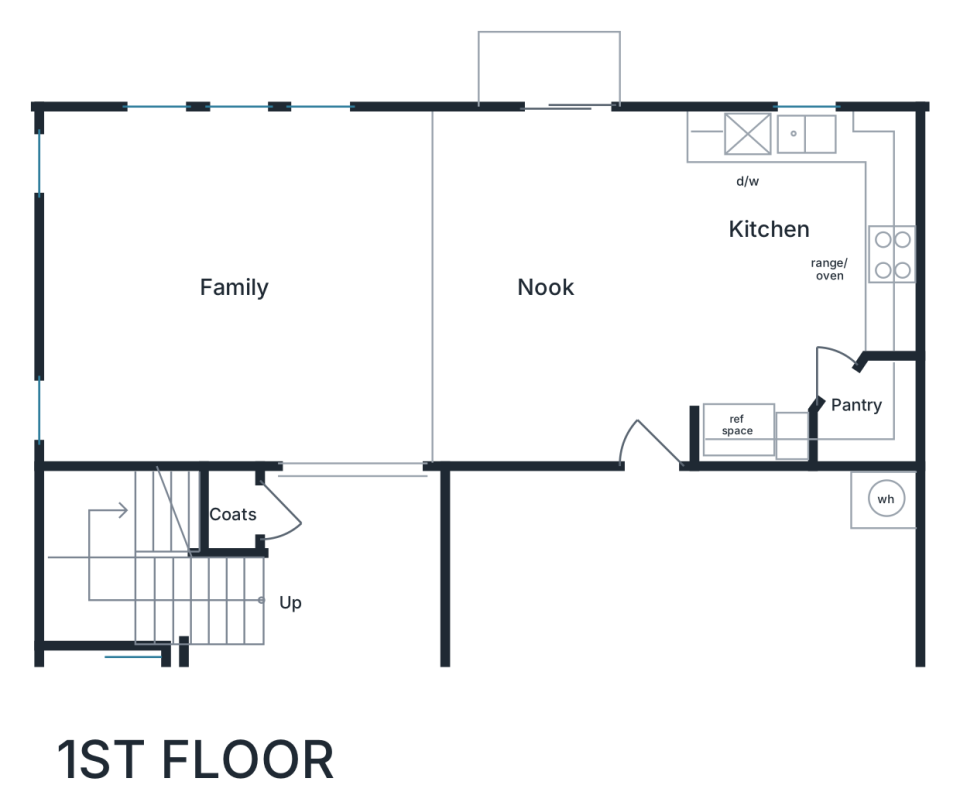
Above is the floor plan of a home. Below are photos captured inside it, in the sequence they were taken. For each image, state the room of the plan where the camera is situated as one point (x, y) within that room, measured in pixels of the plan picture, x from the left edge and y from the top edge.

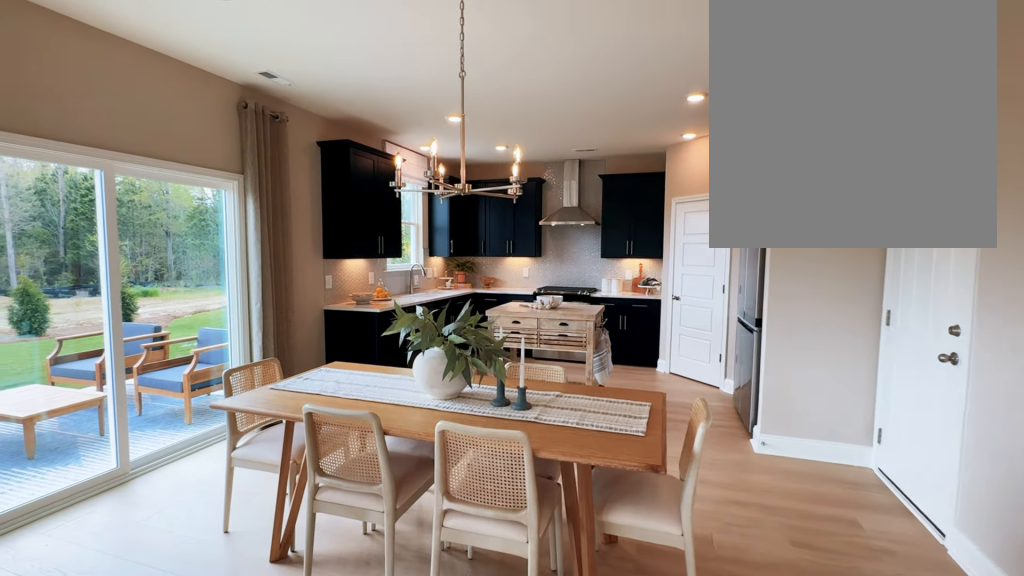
(549, 286)
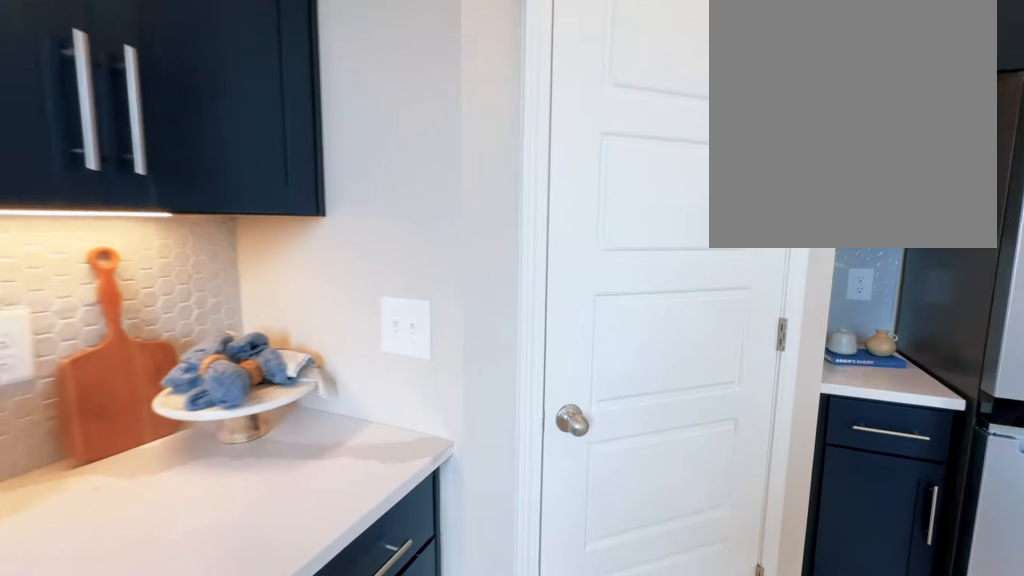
(802, 286)
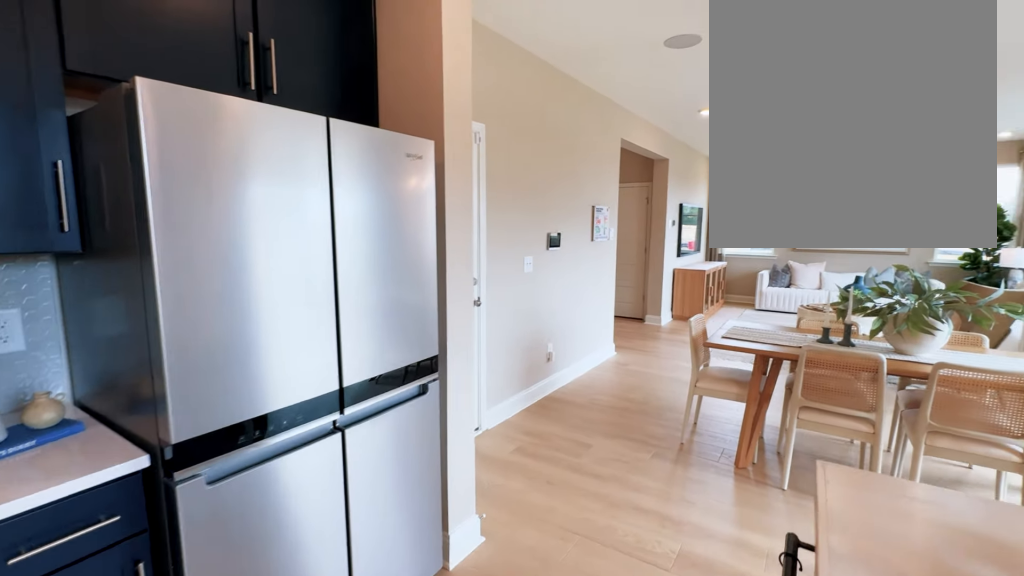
(802, 286)
